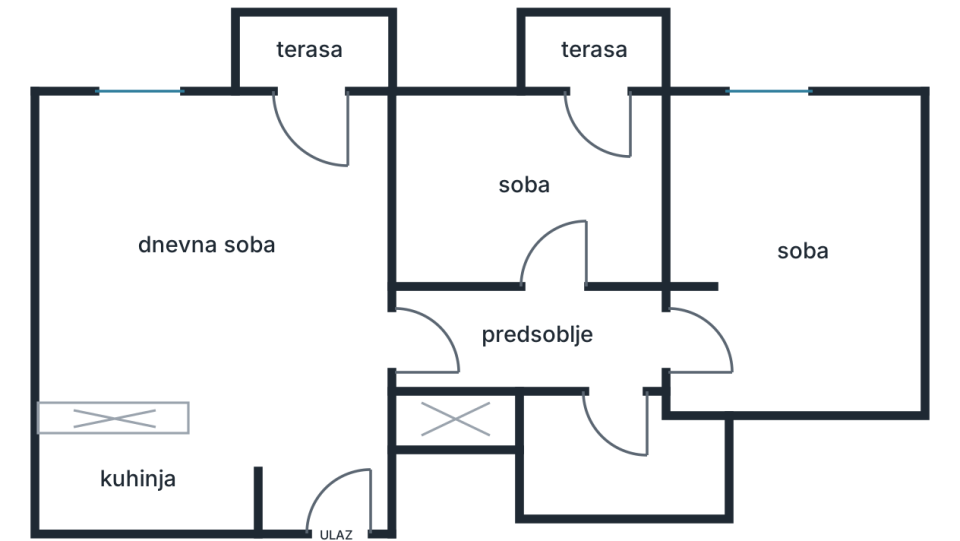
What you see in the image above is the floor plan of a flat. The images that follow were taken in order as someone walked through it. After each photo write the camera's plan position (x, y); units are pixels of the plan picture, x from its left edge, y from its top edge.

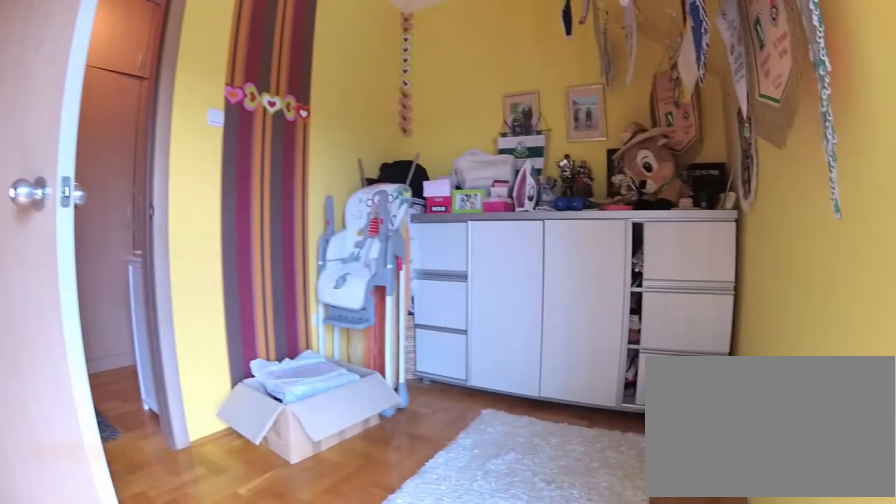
(610, 170)
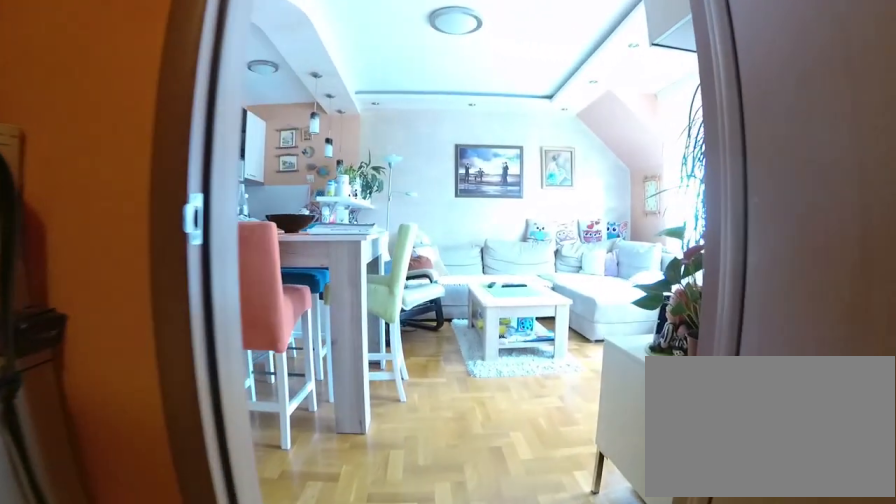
(471, 326)
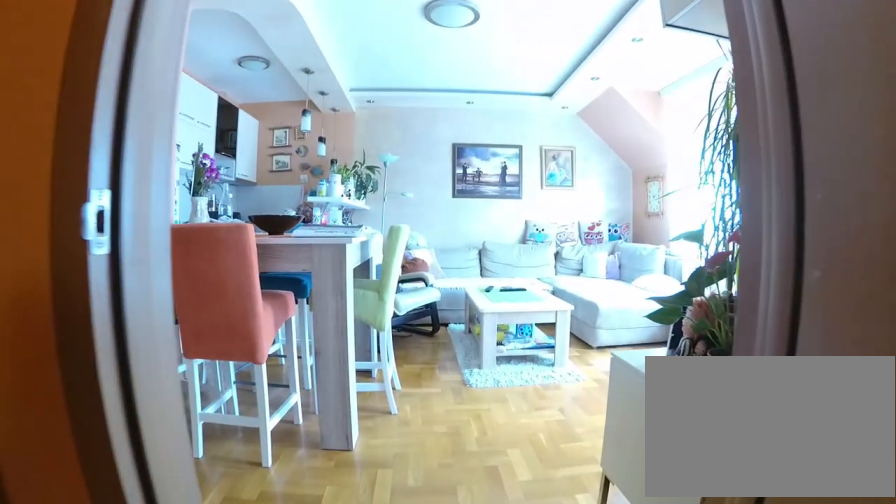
(455, 325)
